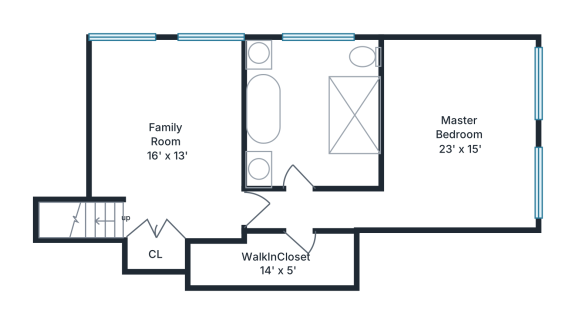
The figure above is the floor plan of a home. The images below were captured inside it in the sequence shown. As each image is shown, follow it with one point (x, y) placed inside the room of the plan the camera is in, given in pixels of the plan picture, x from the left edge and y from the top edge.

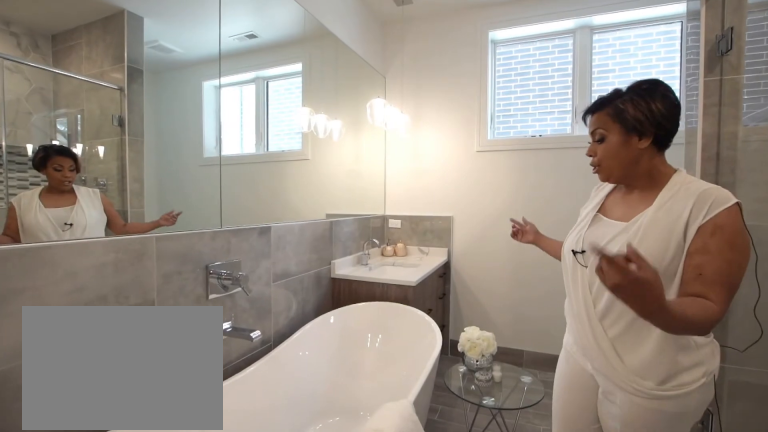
(313, 114)
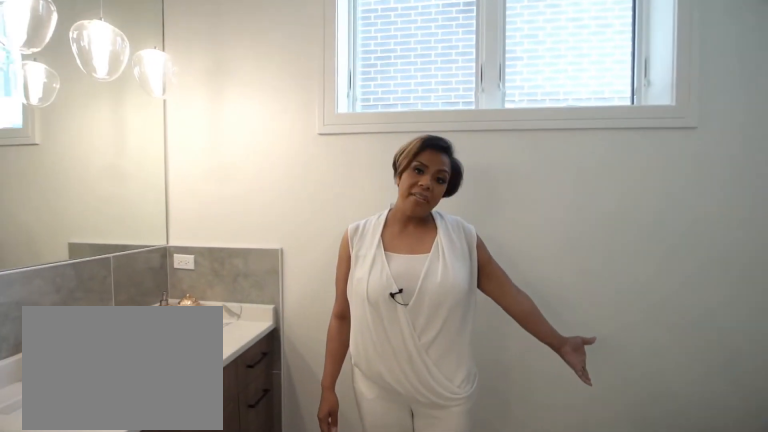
(313, 114)
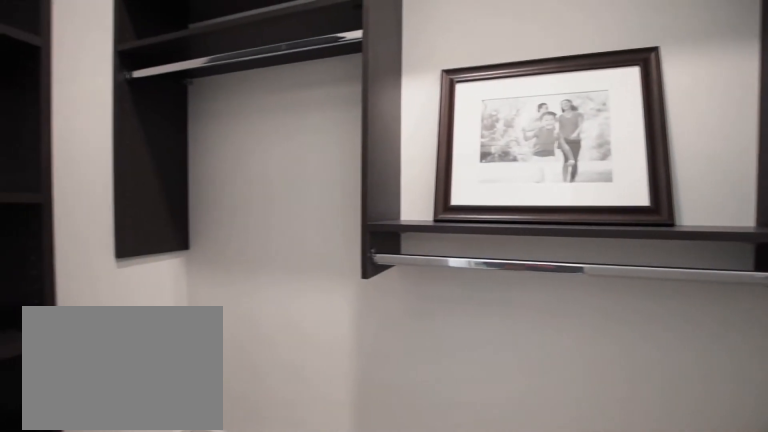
(274, 260)
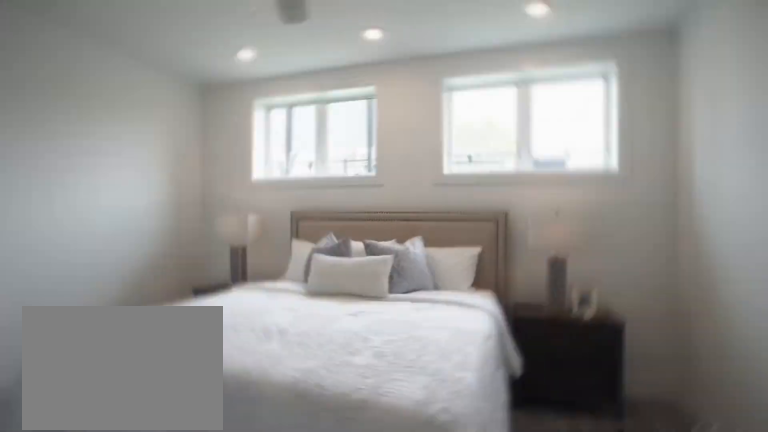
(461, 133)
